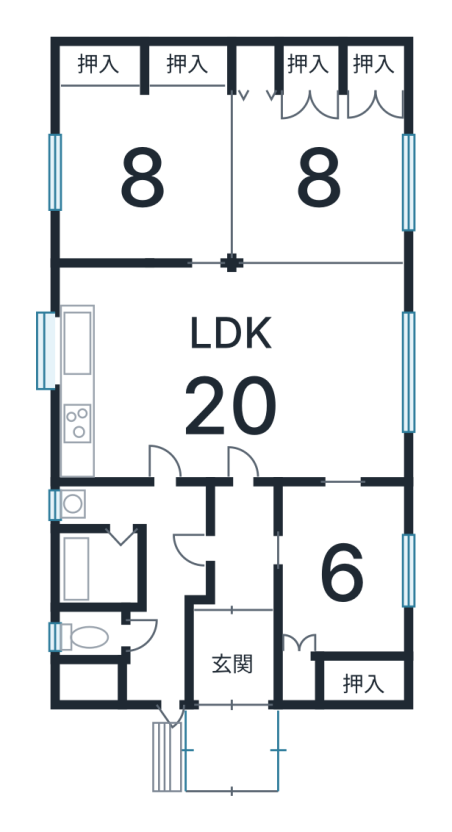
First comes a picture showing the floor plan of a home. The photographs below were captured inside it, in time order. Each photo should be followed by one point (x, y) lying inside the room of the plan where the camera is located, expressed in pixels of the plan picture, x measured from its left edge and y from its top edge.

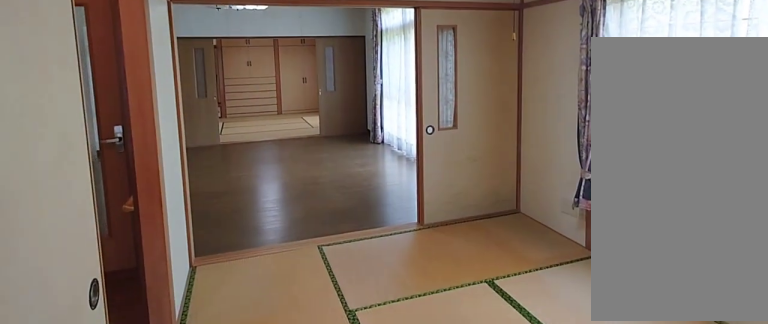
(344, 588)
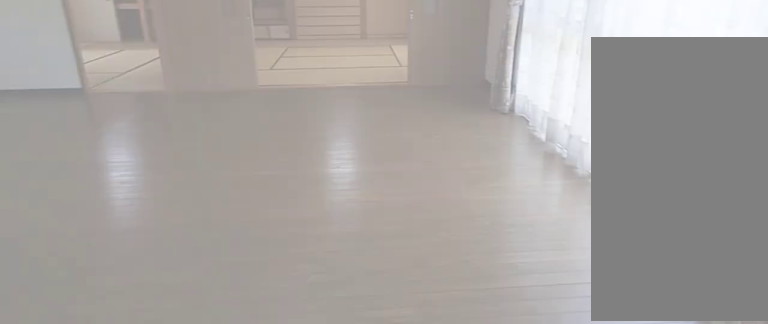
(235, 375)
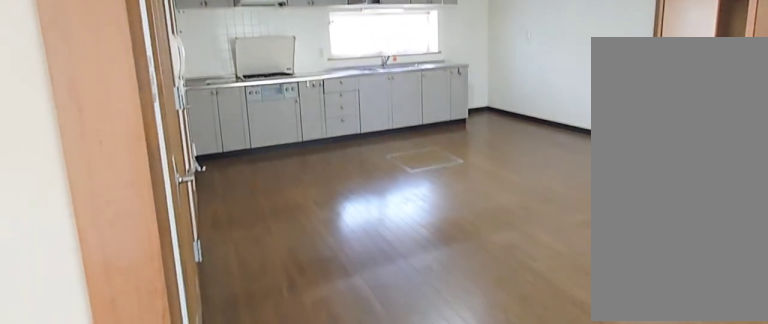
(234, 375)
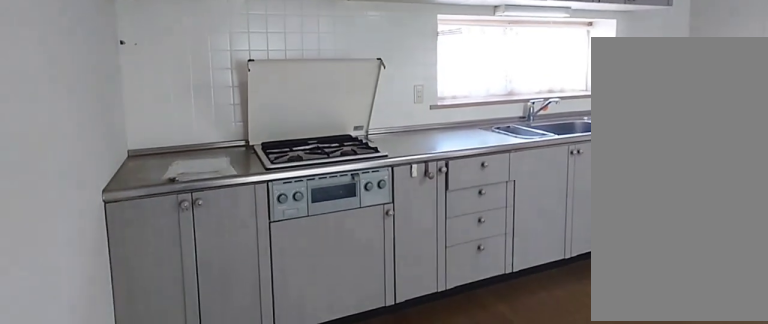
(119, 407)
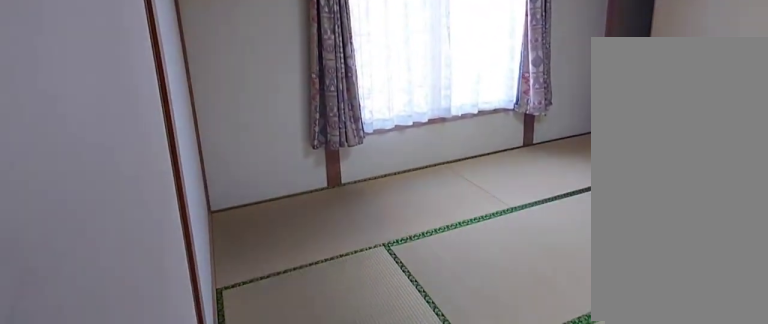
(140, 152)
